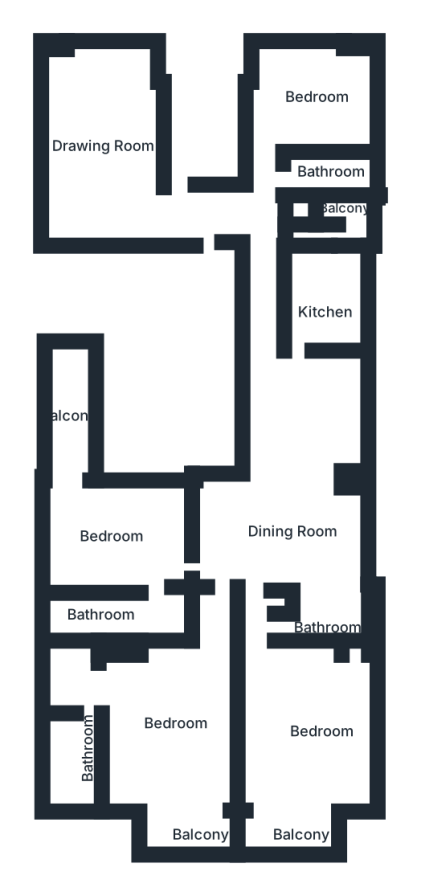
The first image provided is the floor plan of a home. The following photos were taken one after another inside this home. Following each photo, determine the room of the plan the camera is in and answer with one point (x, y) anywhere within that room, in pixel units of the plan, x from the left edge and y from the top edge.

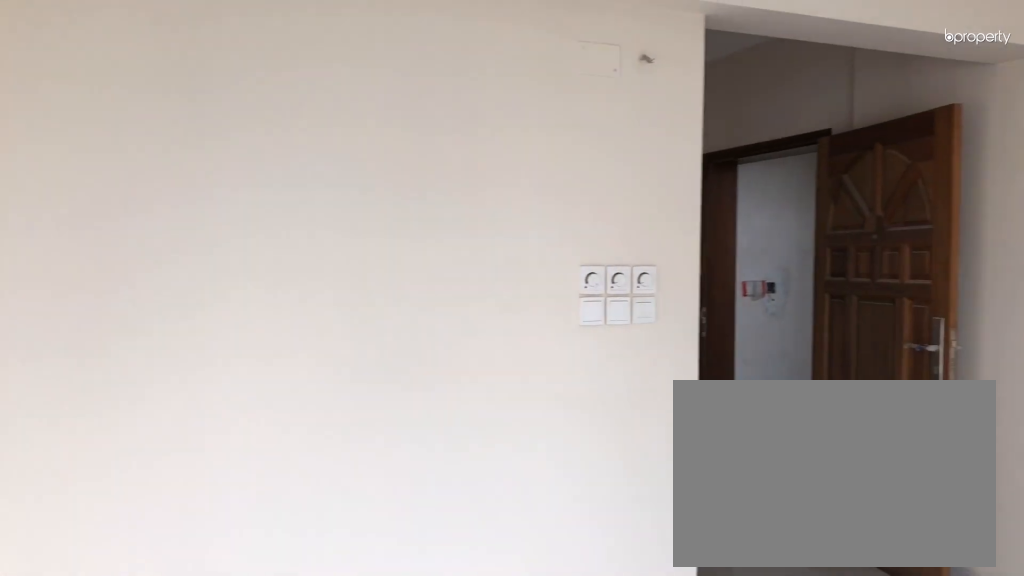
(104, 169)
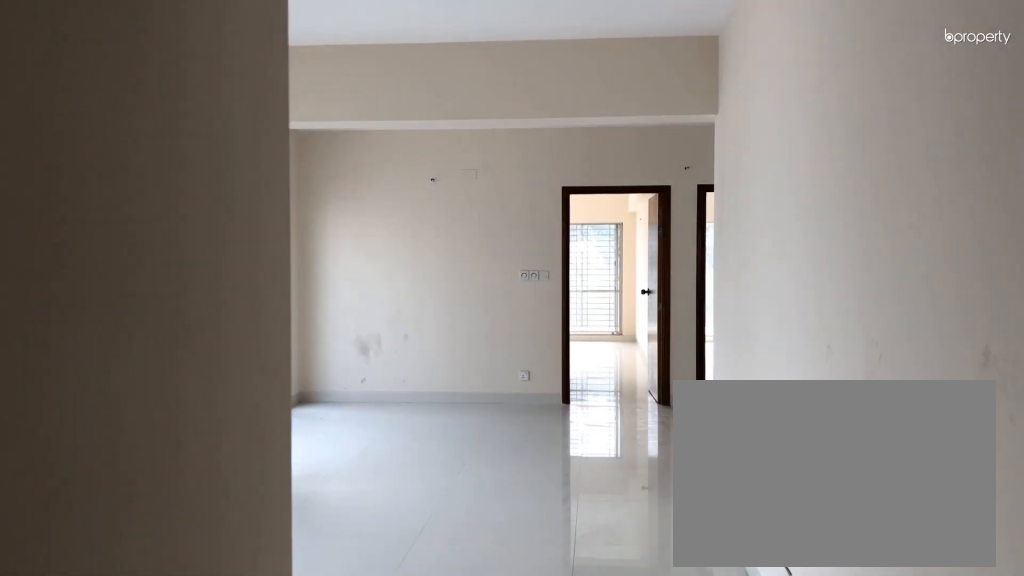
(274, 490)
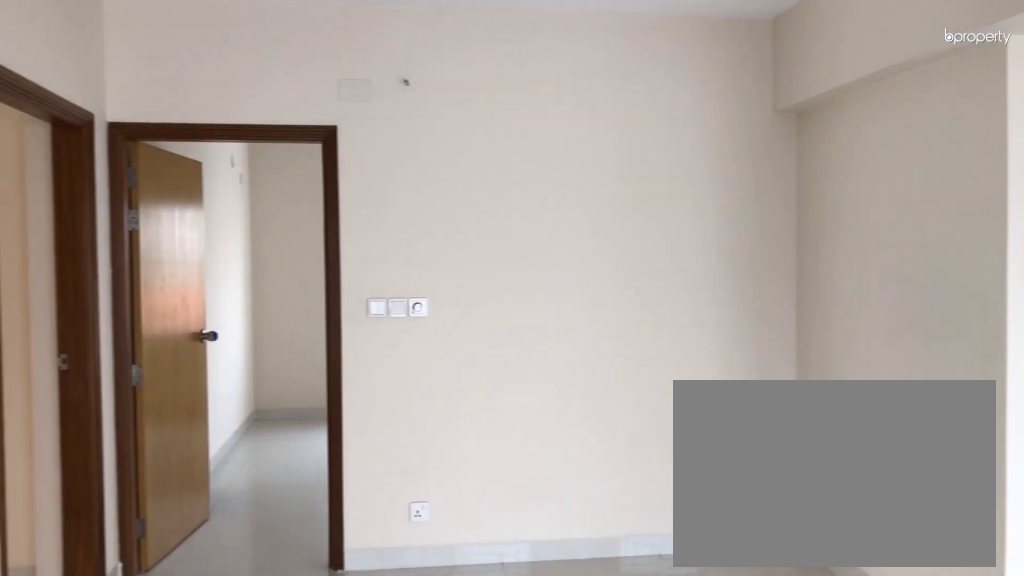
(274, 490)
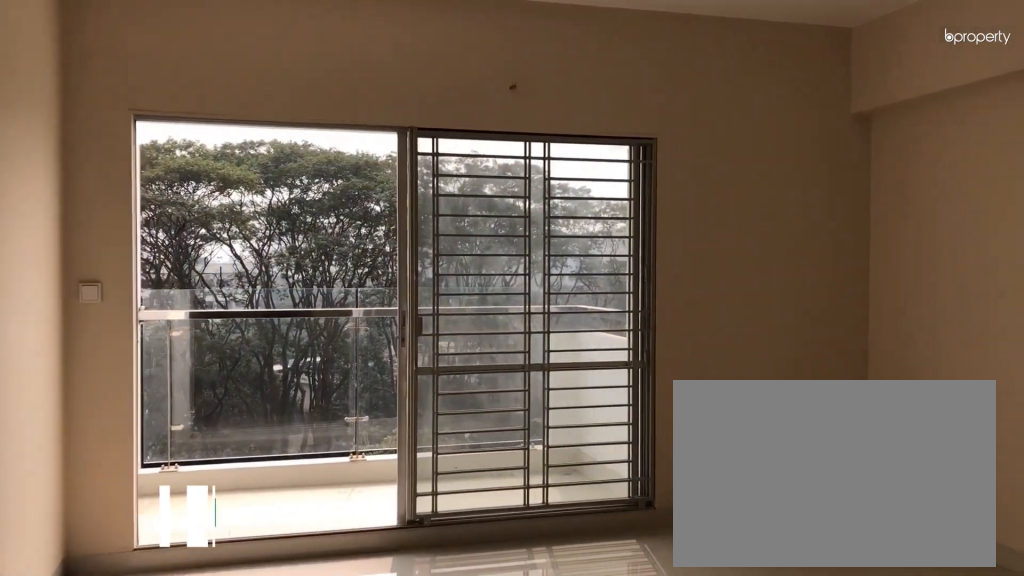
(167, 739)
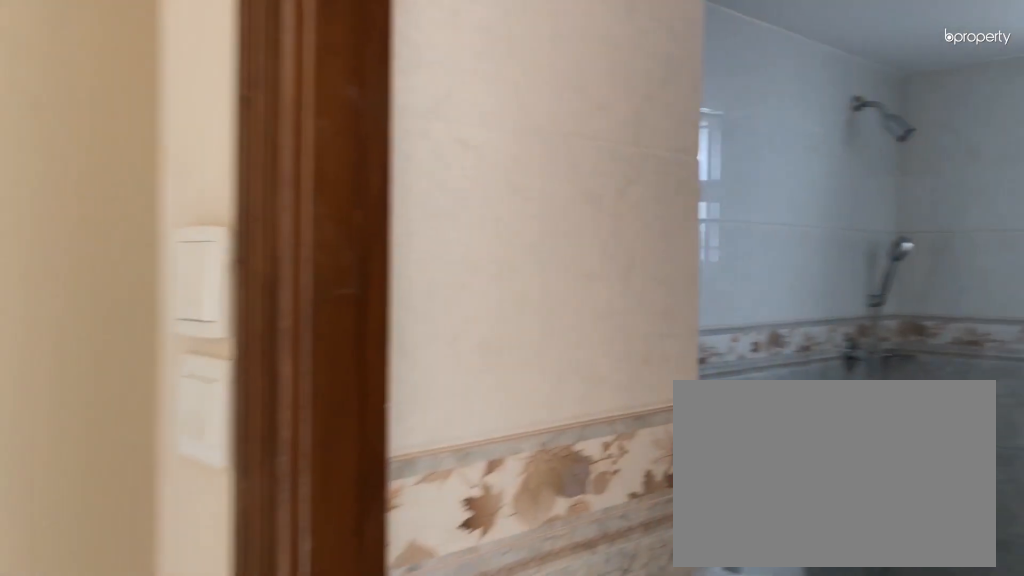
(306, 631)
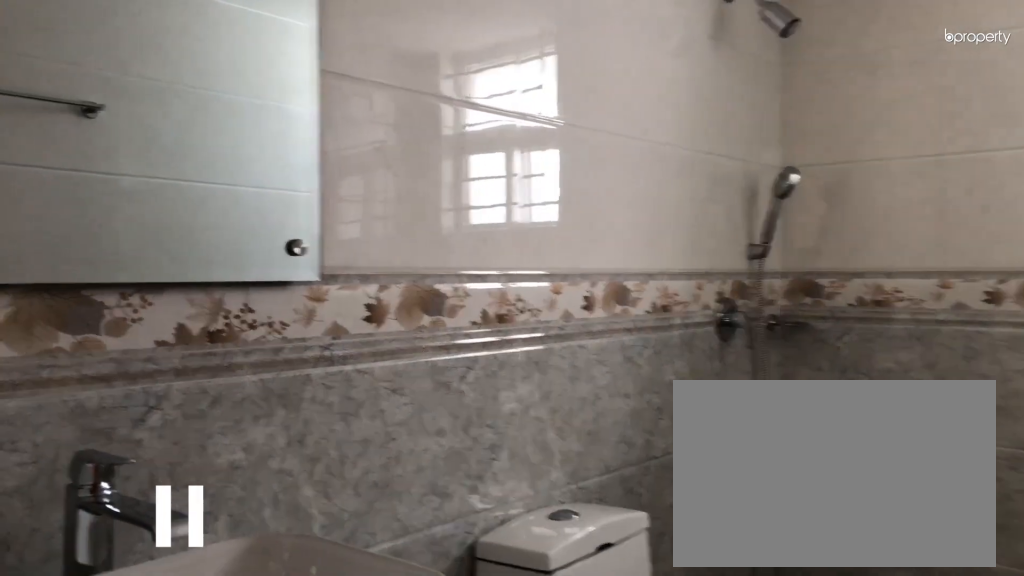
(314, 622)
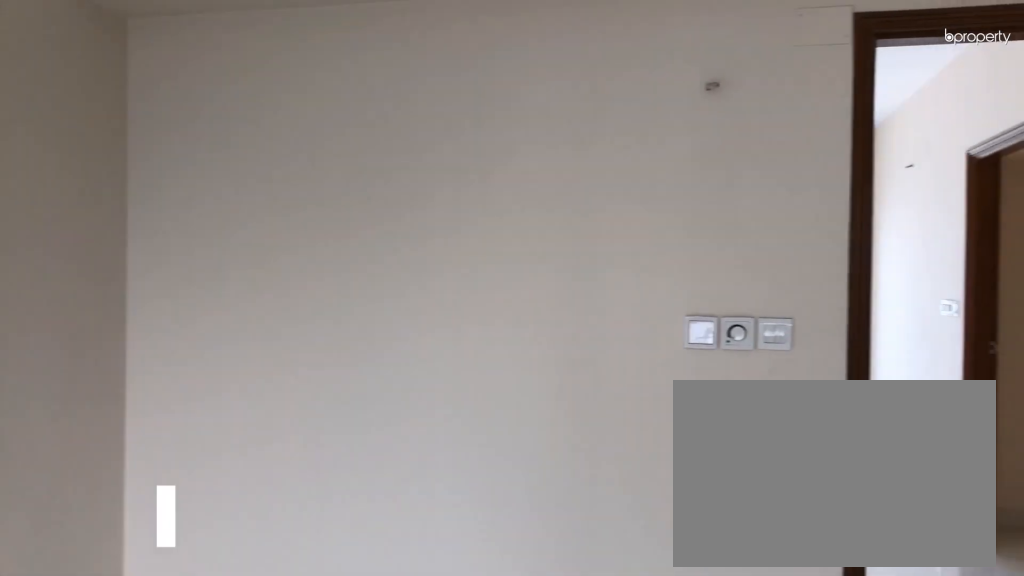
(137, 540)
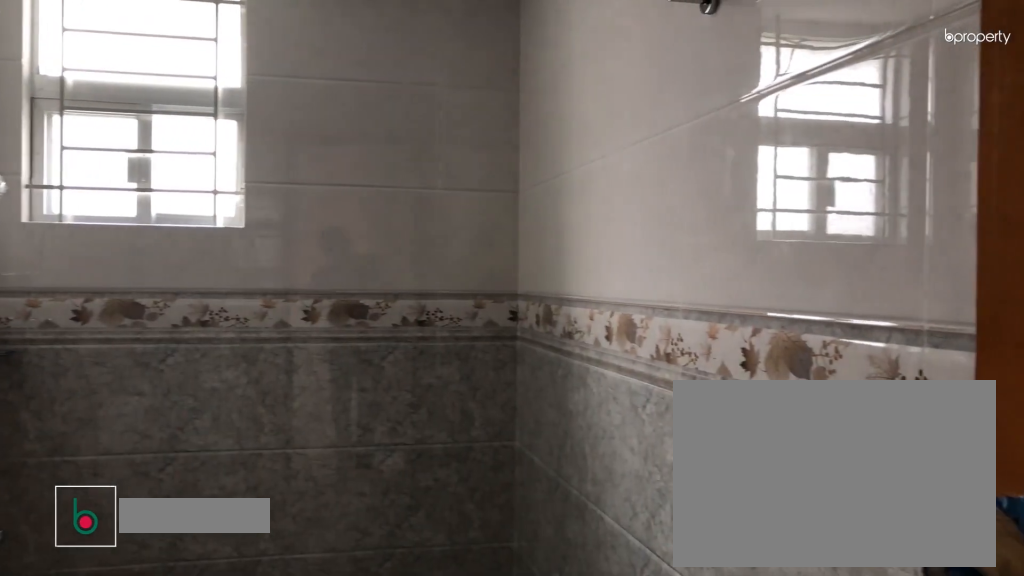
(110, 607)
